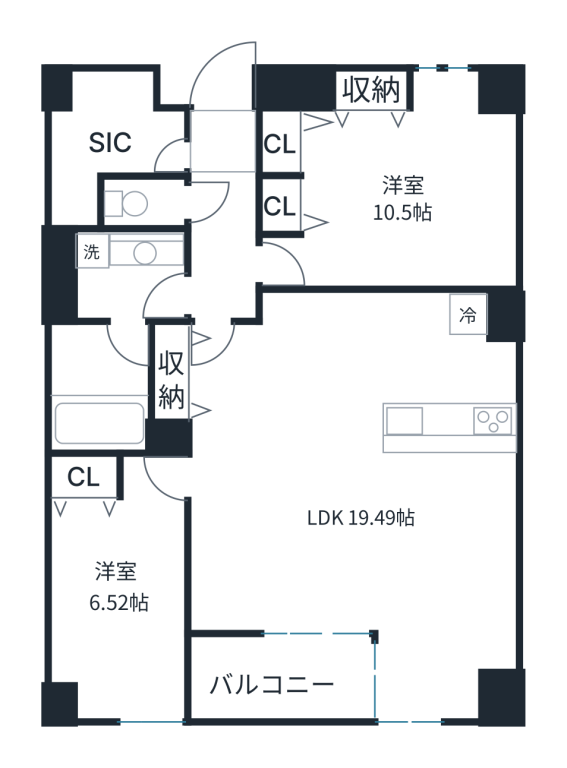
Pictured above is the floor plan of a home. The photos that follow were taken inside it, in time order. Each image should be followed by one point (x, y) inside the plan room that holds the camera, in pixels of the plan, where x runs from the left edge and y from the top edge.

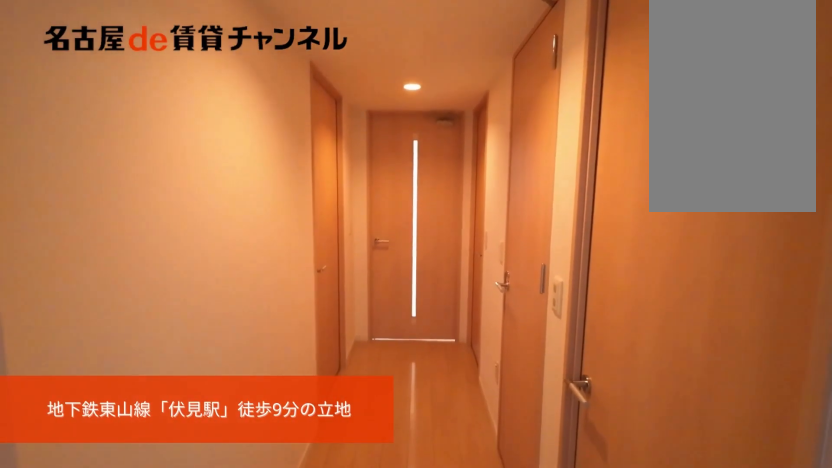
(221, 139)
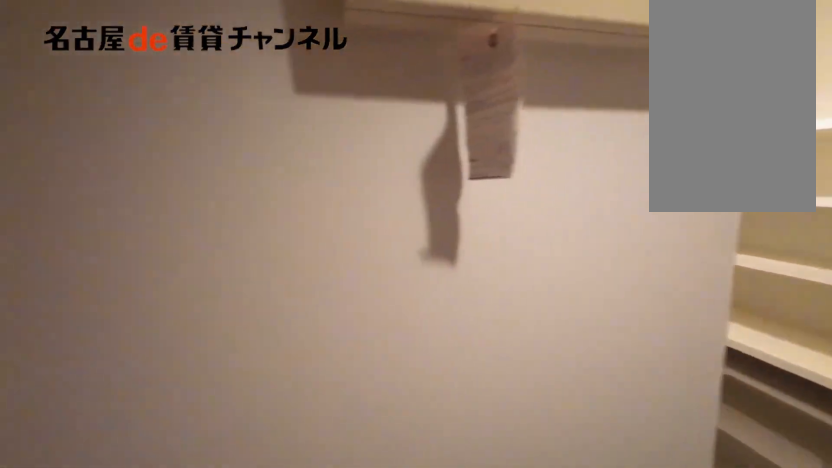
(114, 137)
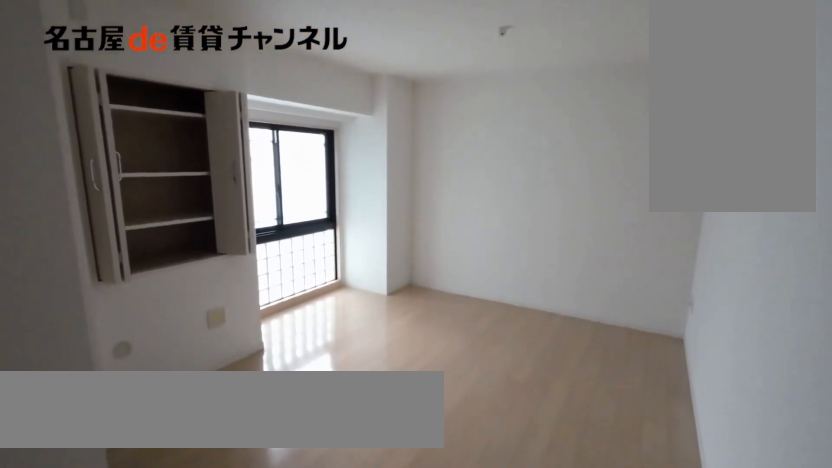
(385, 178)
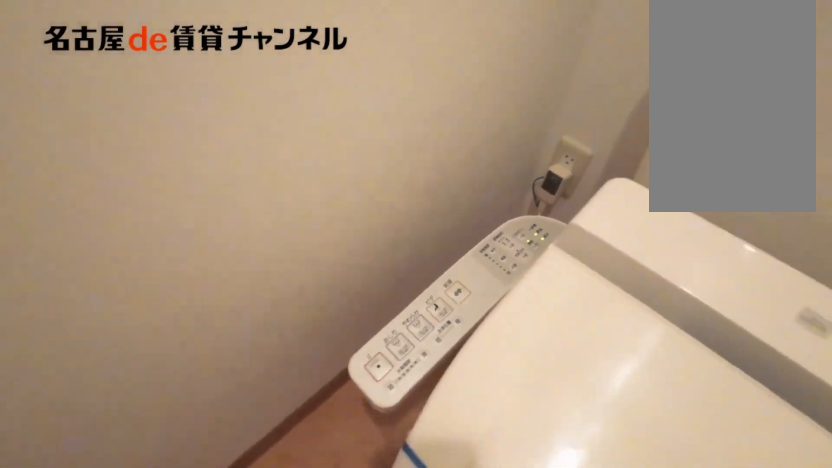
(142, 202)
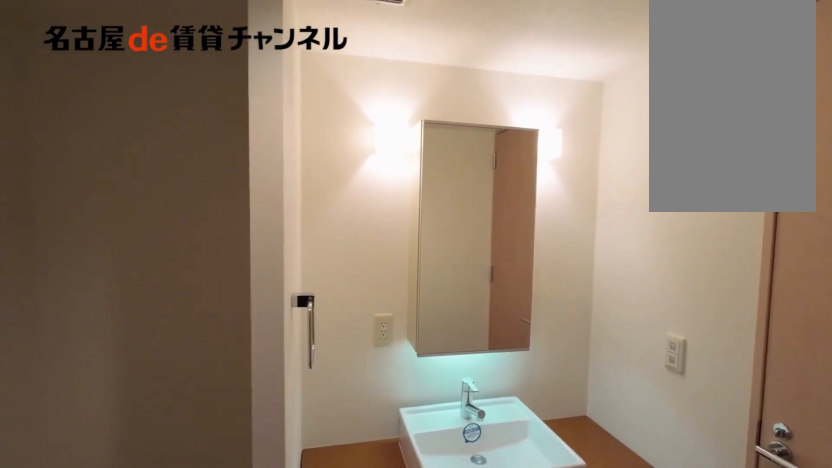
(125, 275)
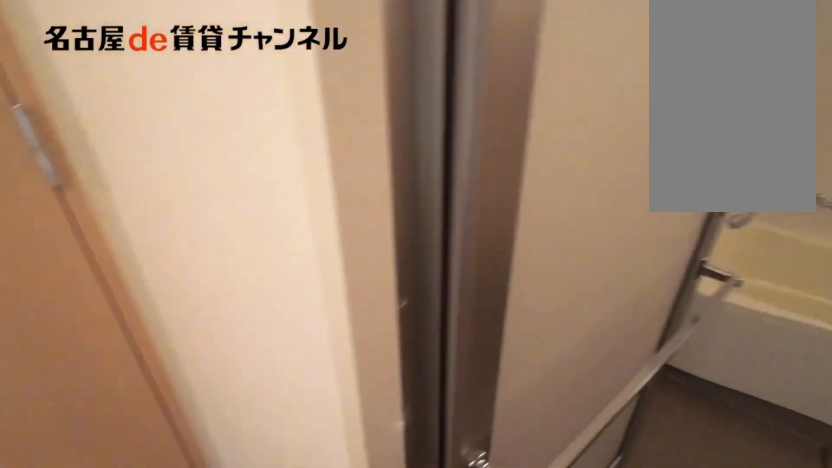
(125, 275)
